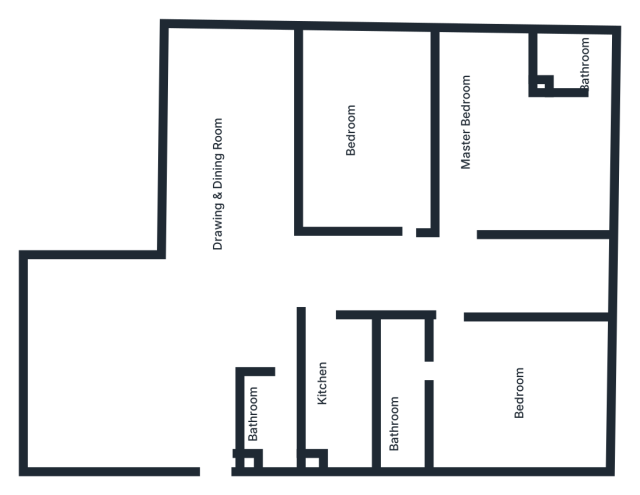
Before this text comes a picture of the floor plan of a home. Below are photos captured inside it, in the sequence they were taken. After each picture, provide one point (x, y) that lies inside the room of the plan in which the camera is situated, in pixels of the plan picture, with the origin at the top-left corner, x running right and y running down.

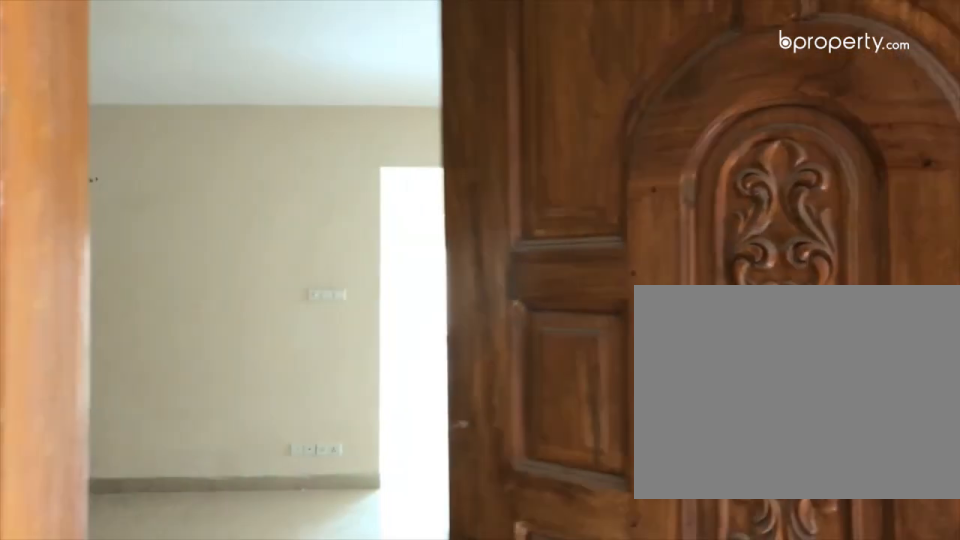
(209, 417)
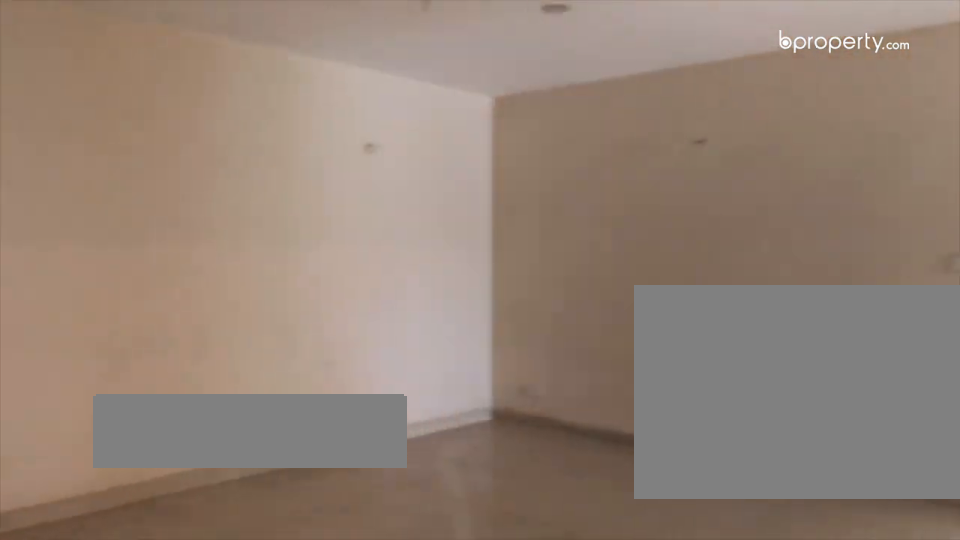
(209, 417)
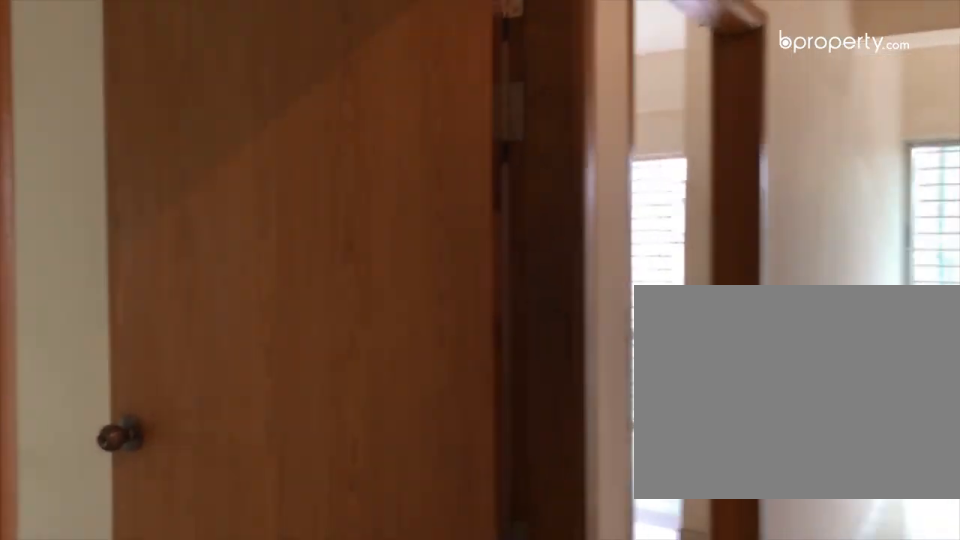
(425, 218)
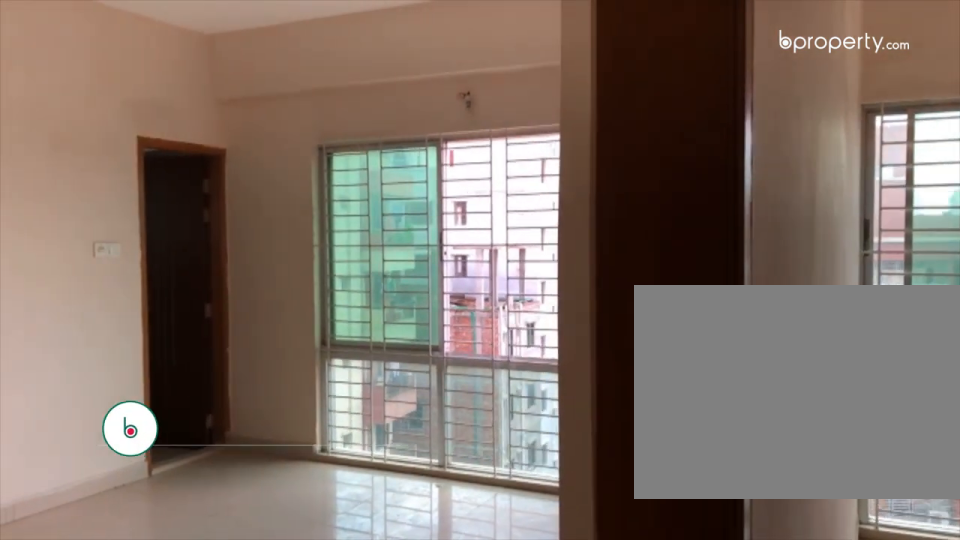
(465, 246)
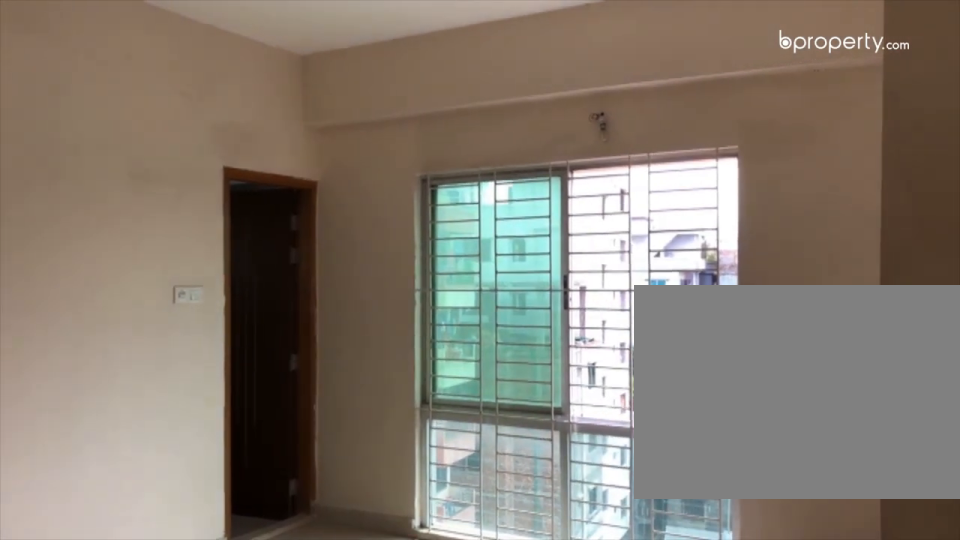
(514, 160)
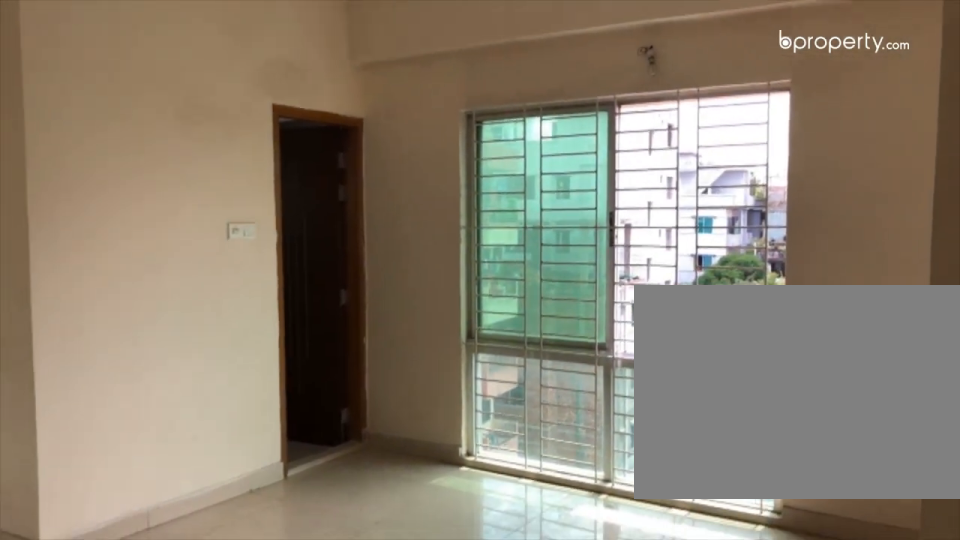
(514, 160)
